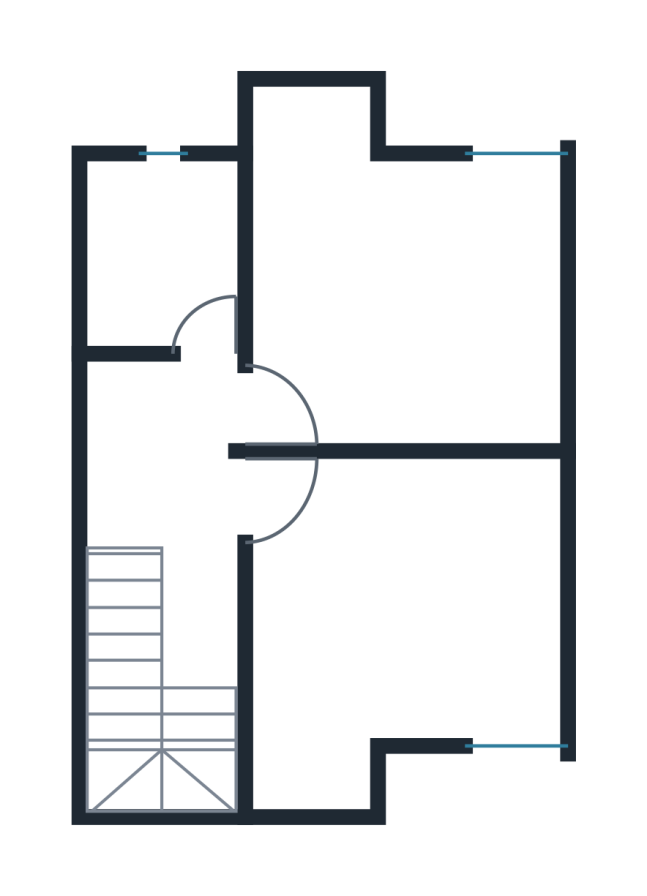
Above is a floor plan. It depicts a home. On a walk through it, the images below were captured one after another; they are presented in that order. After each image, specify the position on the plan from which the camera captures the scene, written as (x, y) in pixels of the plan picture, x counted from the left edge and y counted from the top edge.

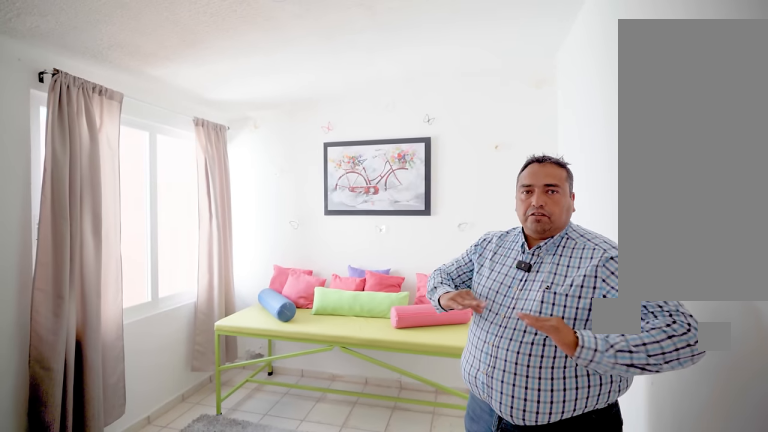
(278, 407)
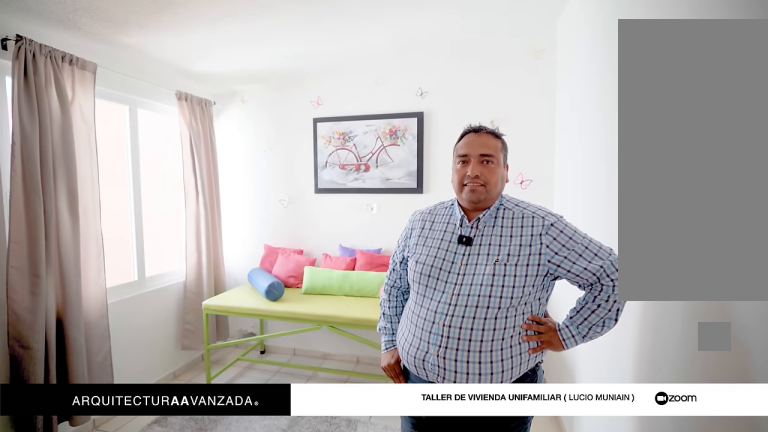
(280, 407)
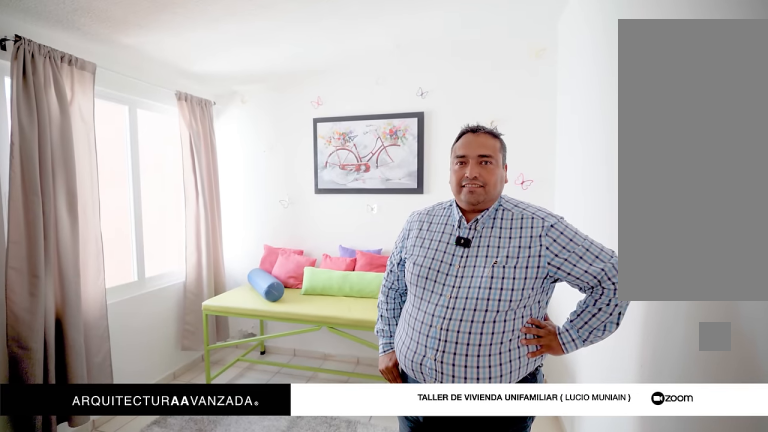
(280, 407)
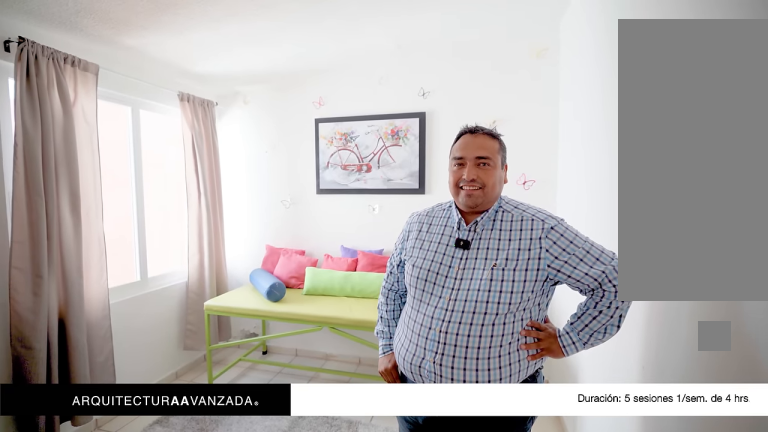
(280, 407)
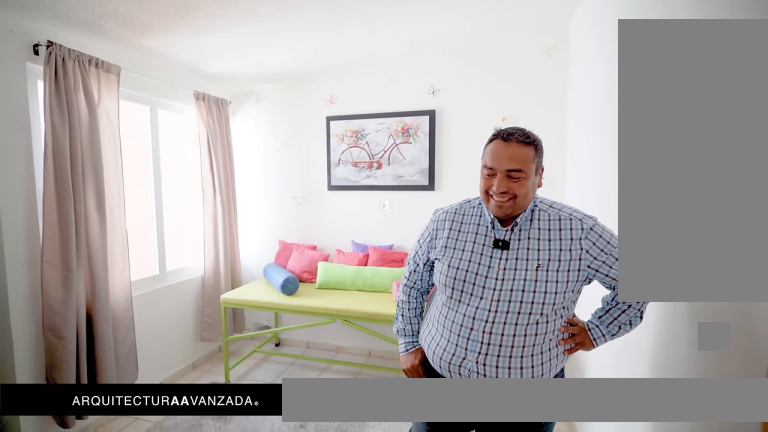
(279, 406)
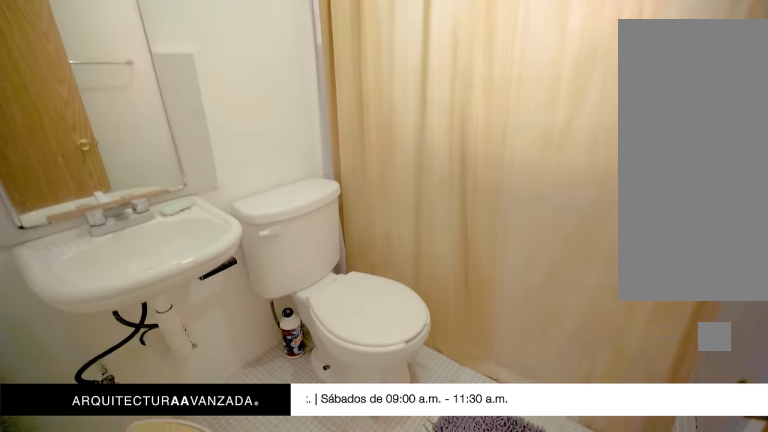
(229, 397)
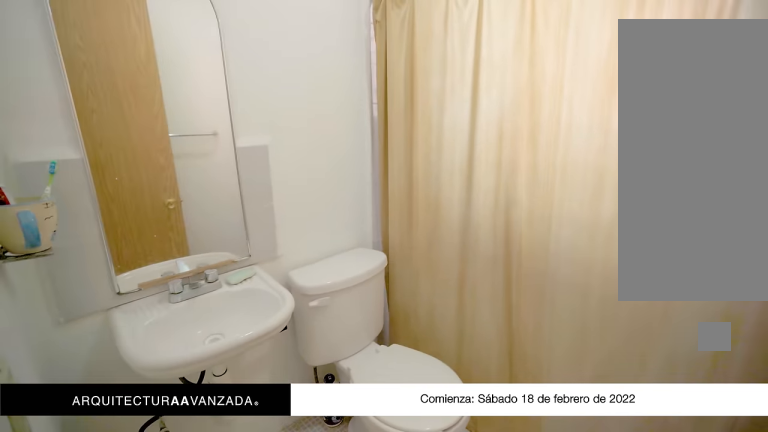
(204, 327)
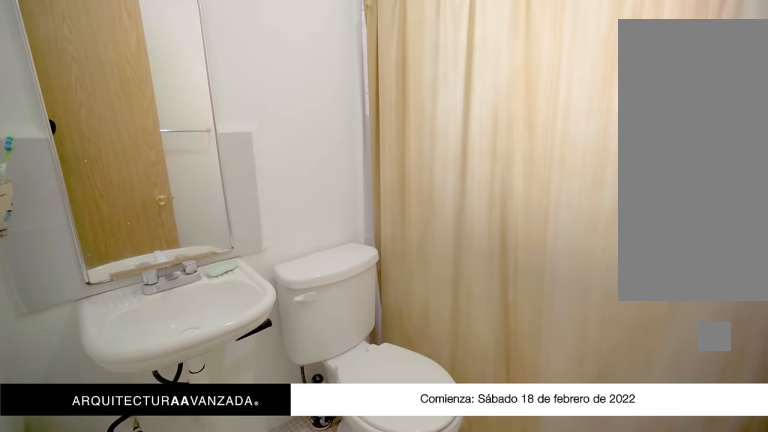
(205, 322)
